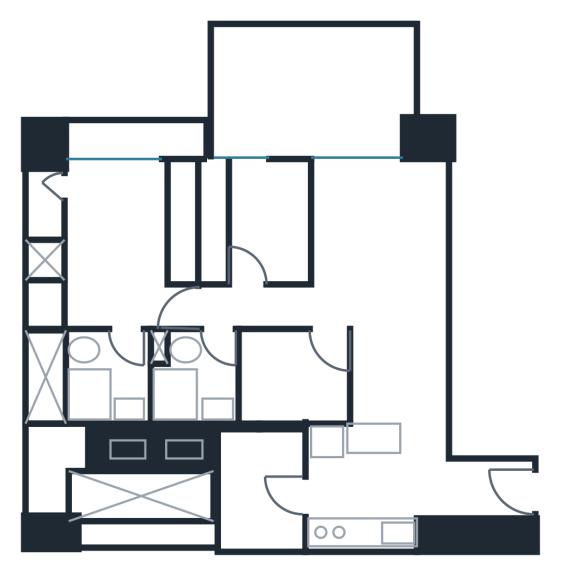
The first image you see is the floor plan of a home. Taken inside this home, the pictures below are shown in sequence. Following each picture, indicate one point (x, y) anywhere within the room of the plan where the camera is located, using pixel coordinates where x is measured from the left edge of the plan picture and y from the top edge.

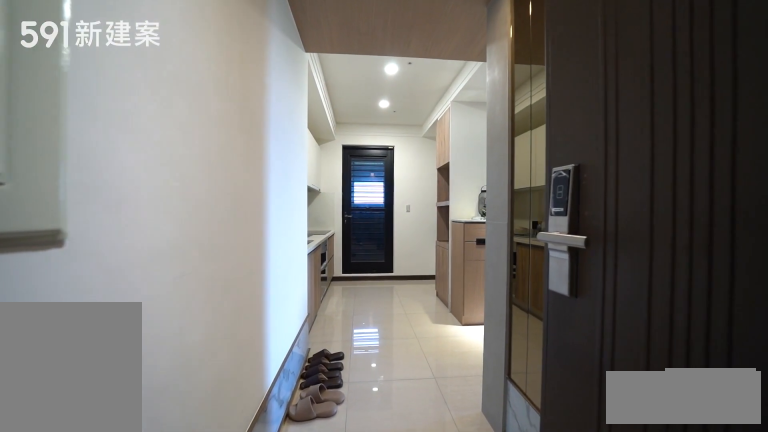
(477, 508)
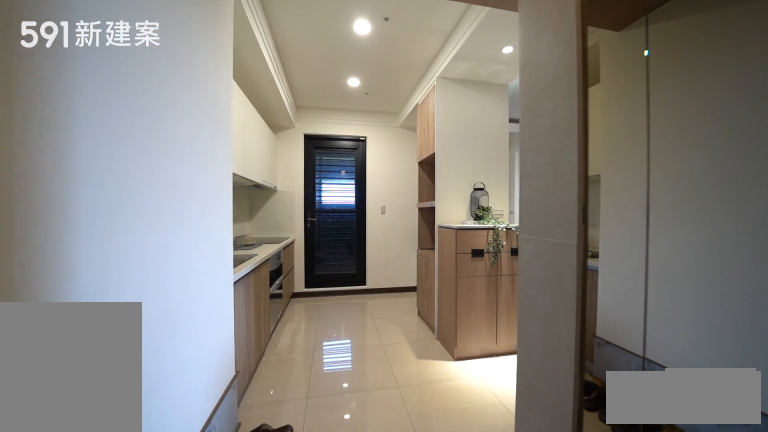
(477, 508)
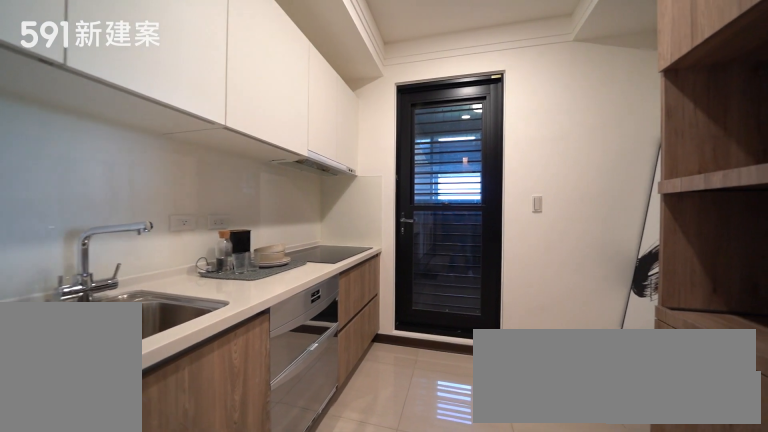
(360, 484)
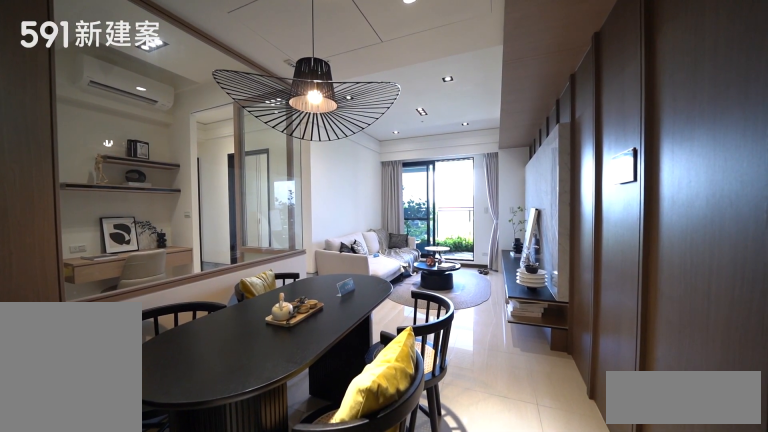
(397, 373)
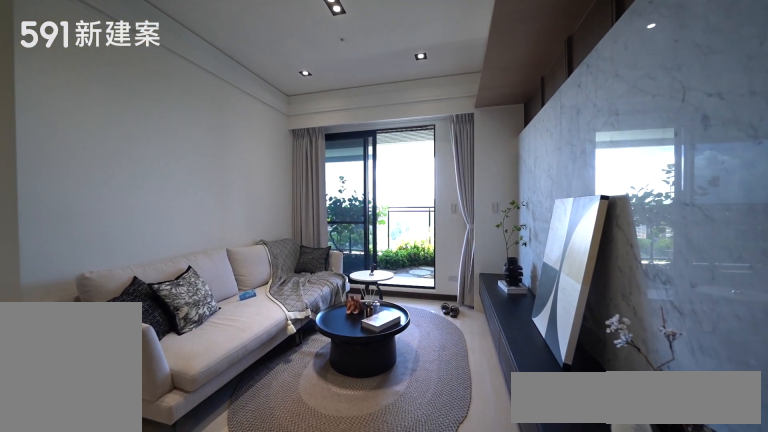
(380, 236)
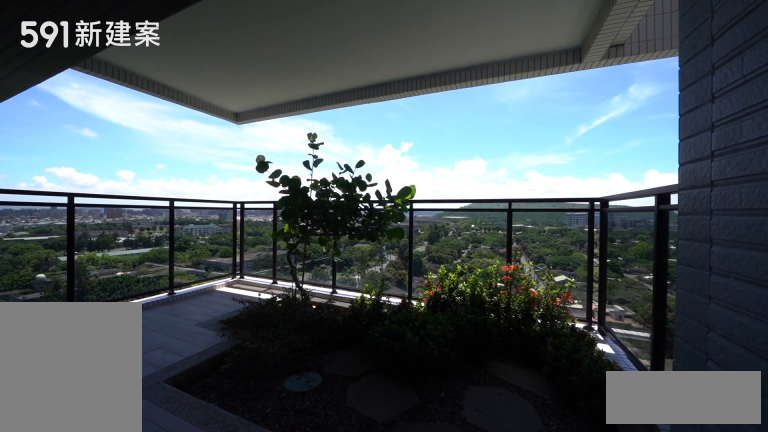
(315, 90)
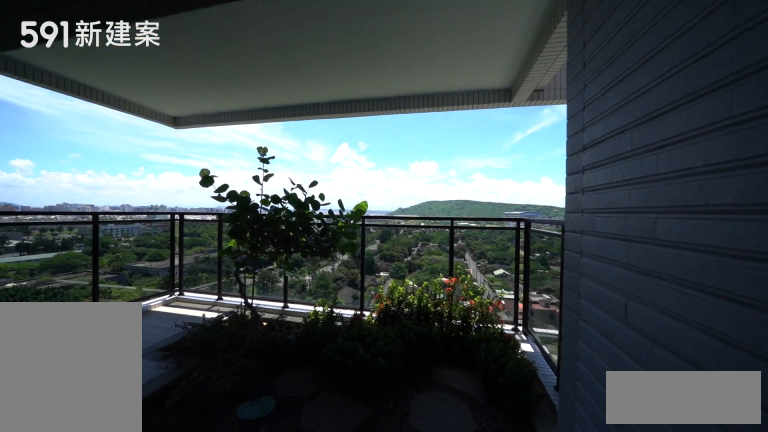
(315, 90)
